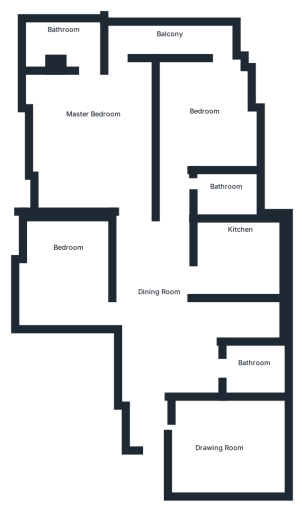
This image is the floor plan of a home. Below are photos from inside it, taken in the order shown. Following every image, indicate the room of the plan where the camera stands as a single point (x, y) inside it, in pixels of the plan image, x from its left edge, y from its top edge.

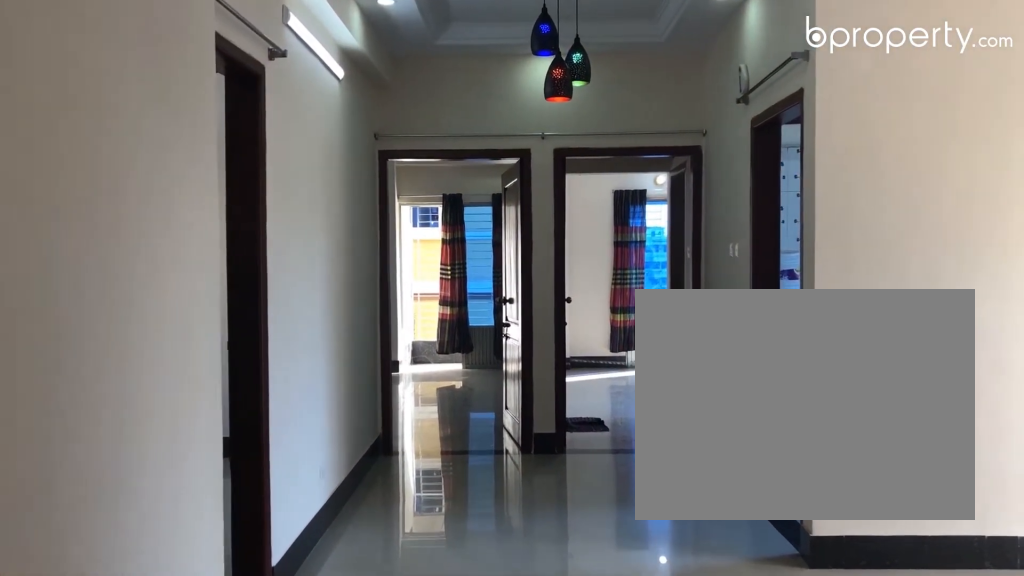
(155, 307)
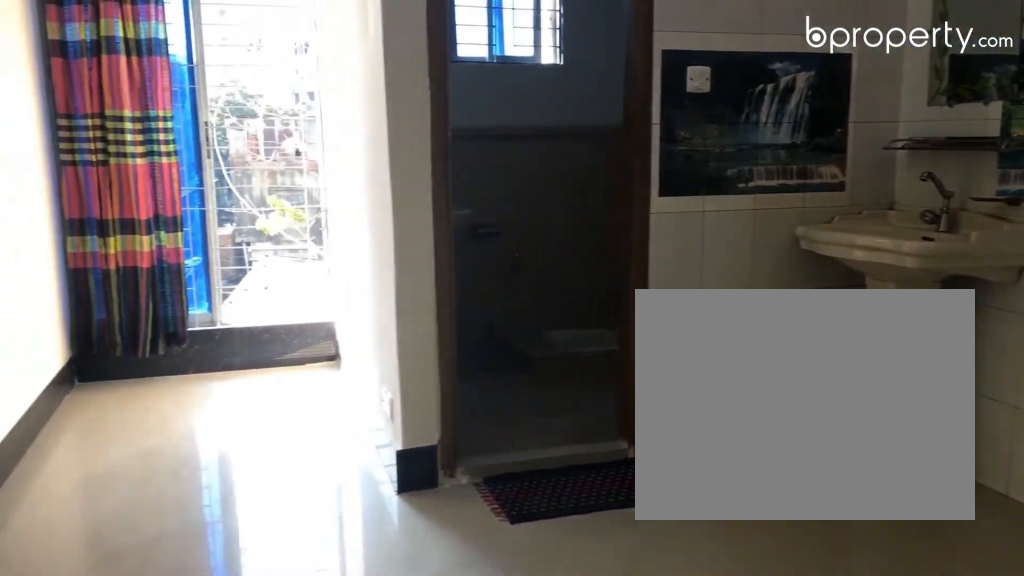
(155, 307)
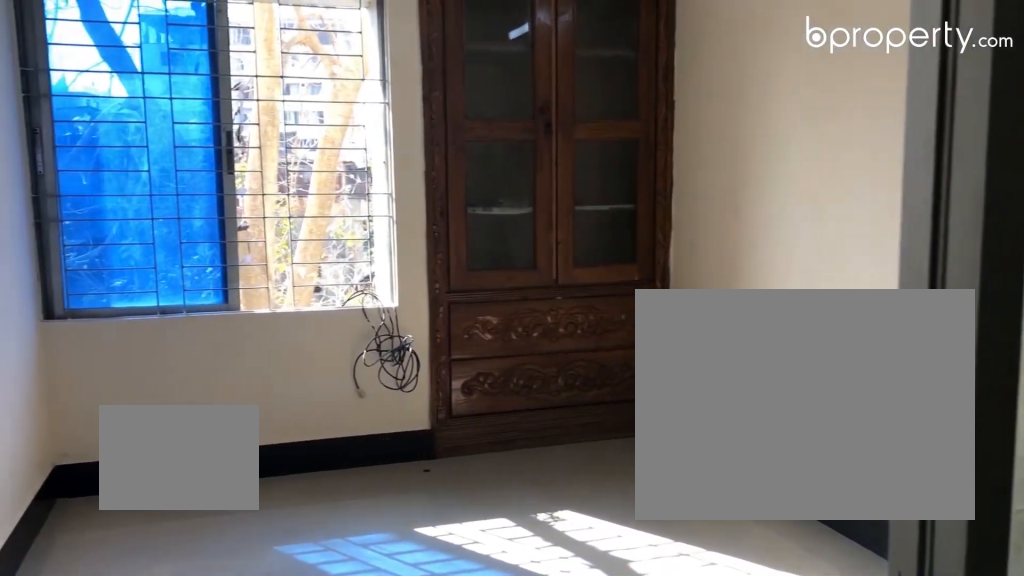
(220, 444)
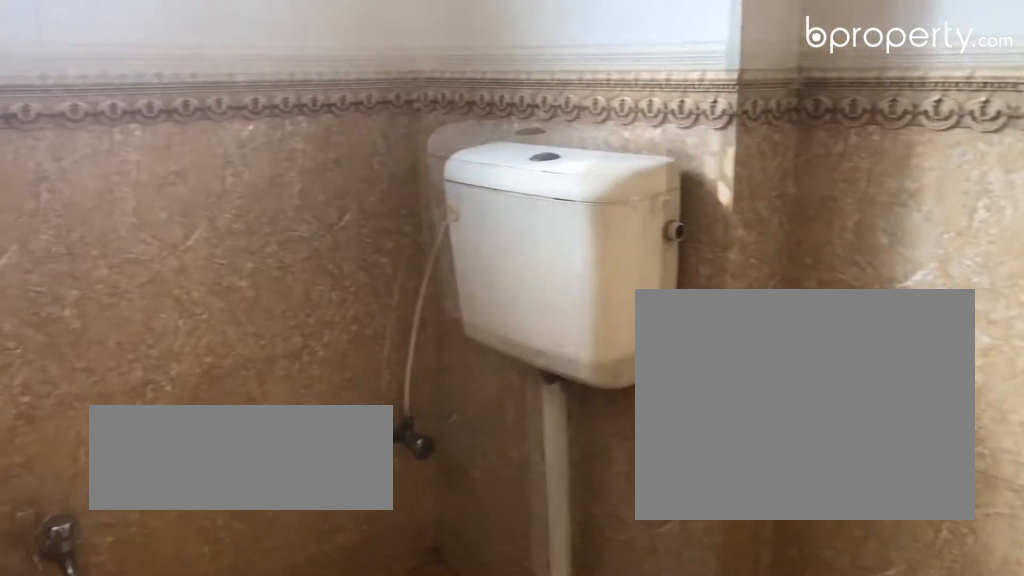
(257, 372)
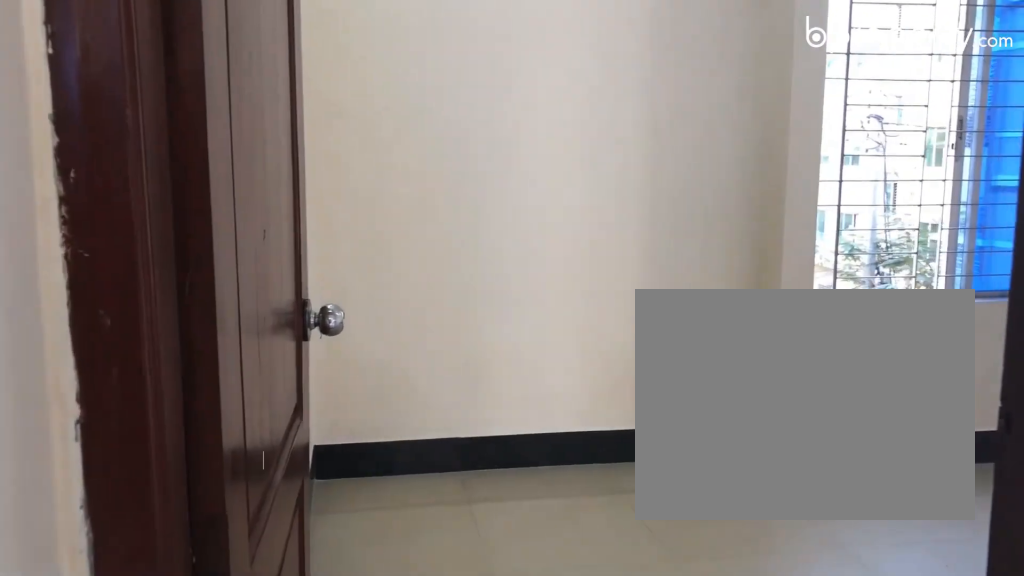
(140, 307)
